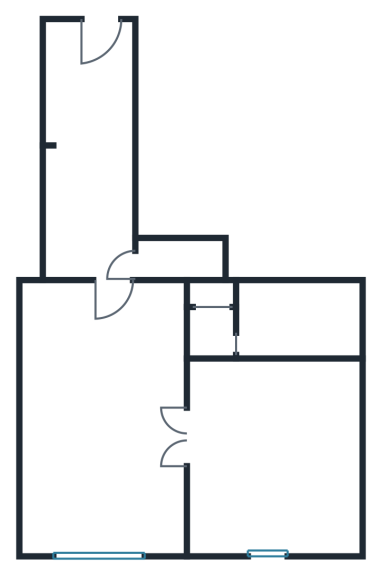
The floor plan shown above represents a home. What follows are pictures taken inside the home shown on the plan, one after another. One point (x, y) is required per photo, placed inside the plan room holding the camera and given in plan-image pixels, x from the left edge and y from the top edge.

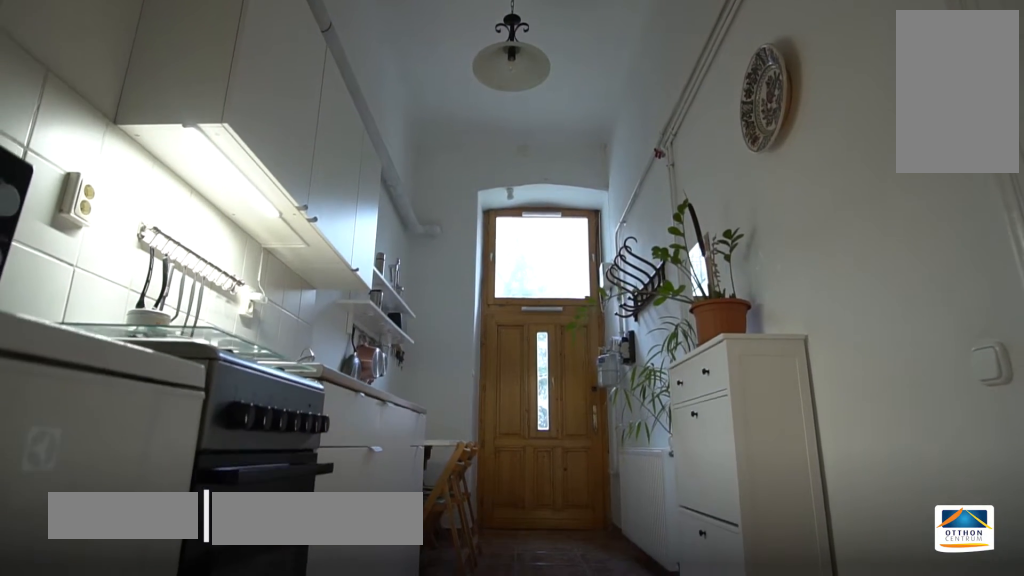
(94, 160)
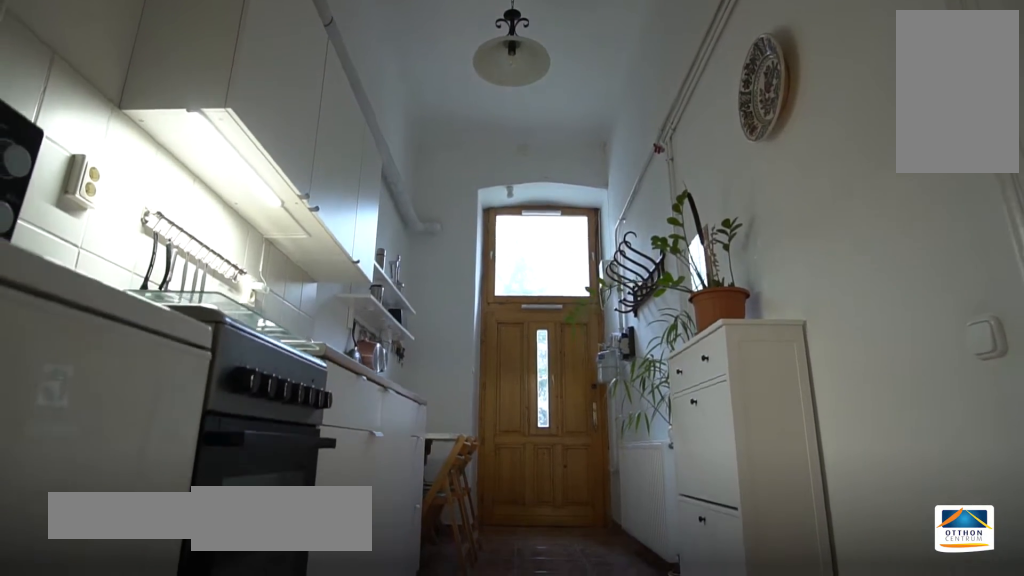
(94, 160)
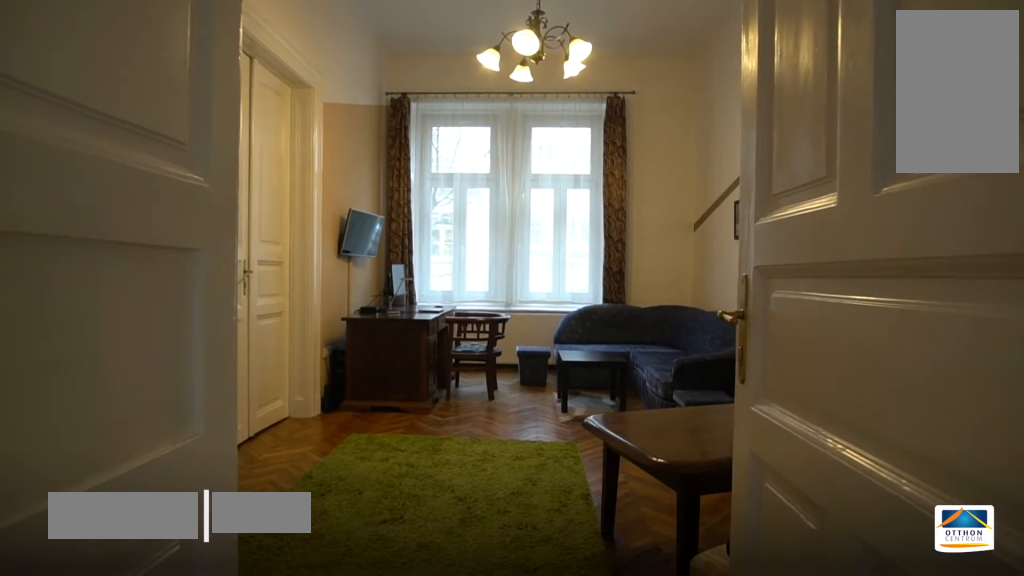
(108, 421)
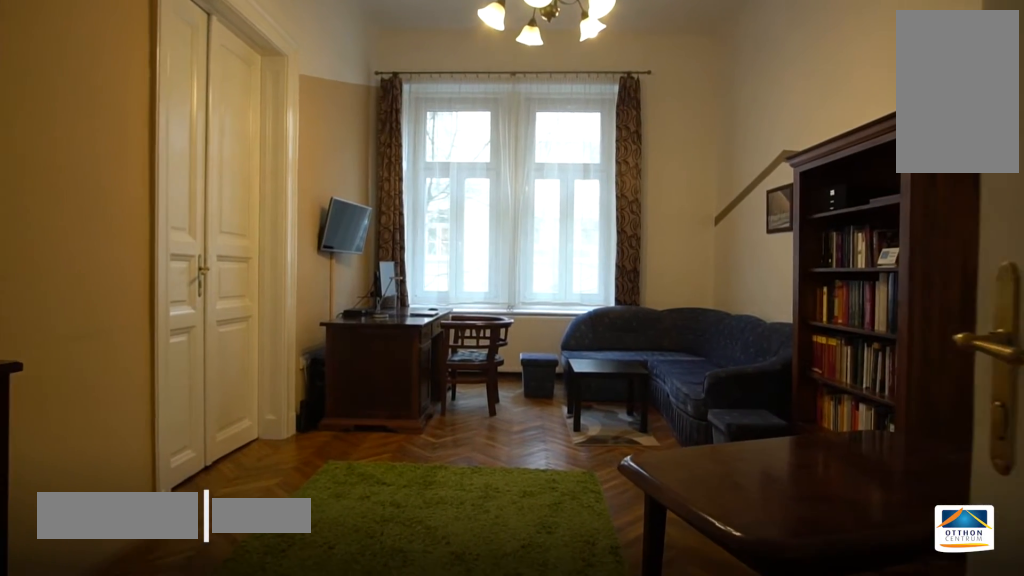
(108, 420)
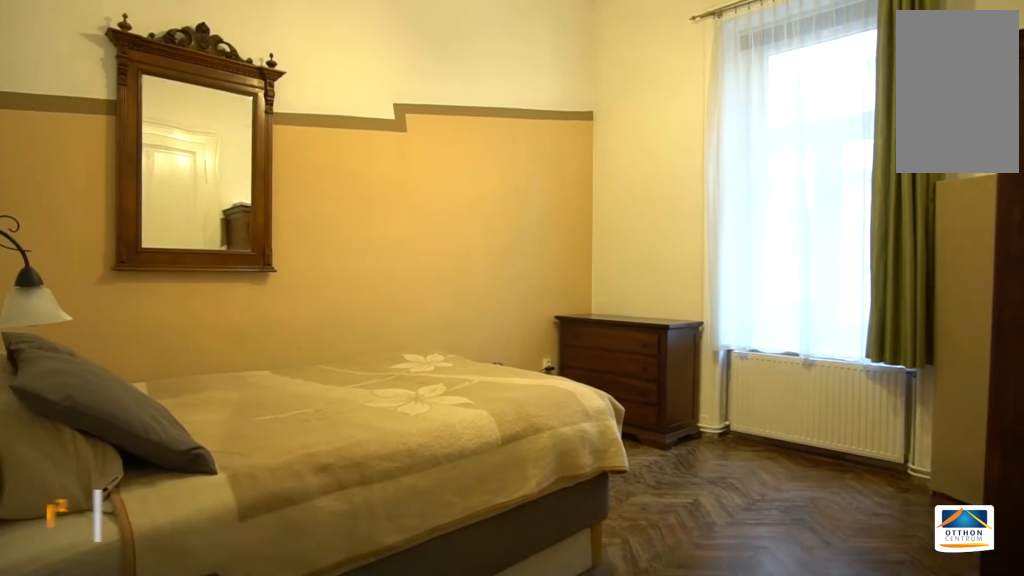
(283, 449)
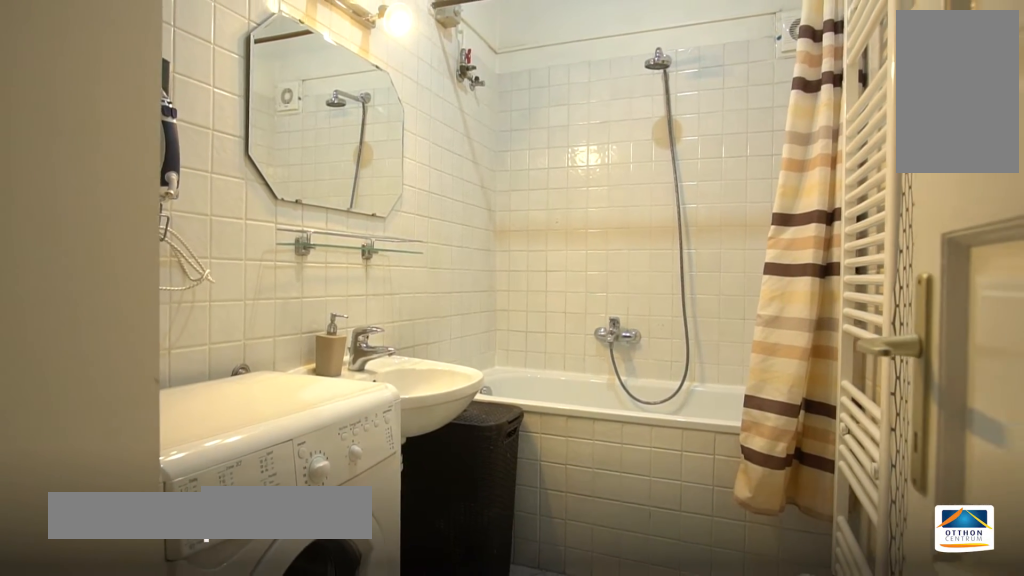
(307, 319)
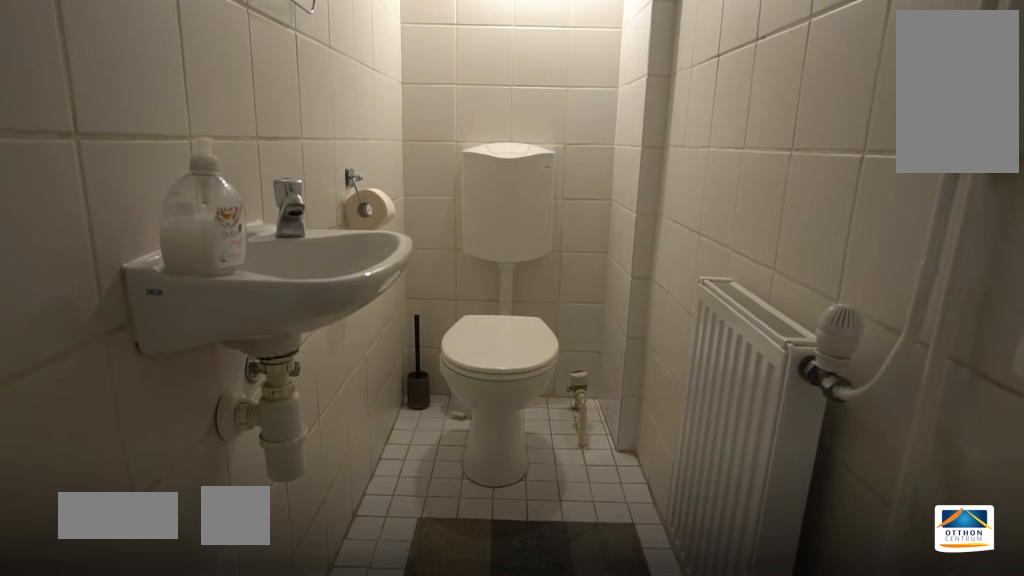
(188, 261)
